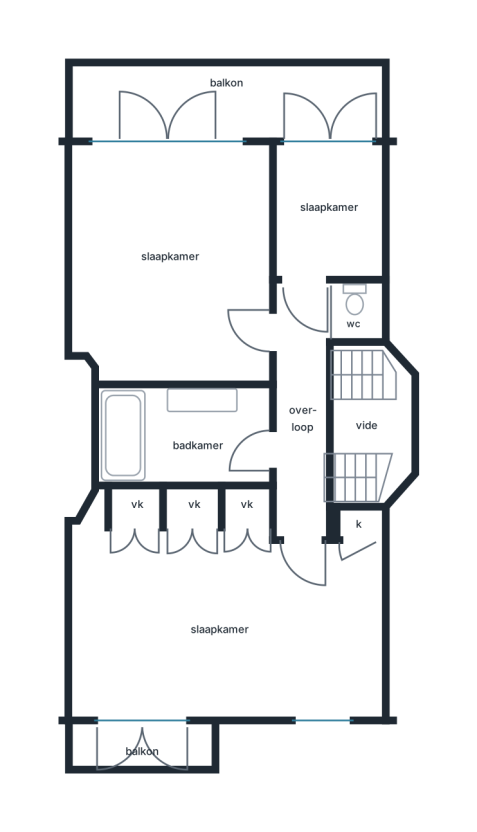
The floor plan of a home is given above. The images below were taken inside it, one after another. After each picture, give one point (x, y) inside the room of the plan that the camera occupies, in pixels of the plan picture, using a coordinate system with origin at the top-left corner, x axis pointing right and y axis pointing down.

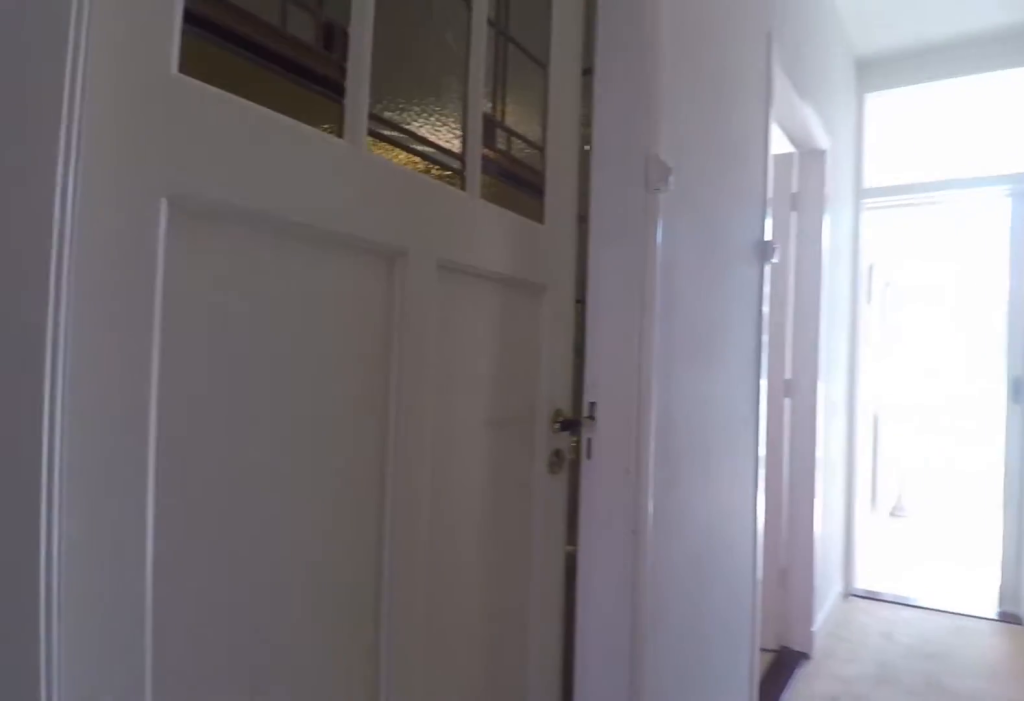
(319, 421)
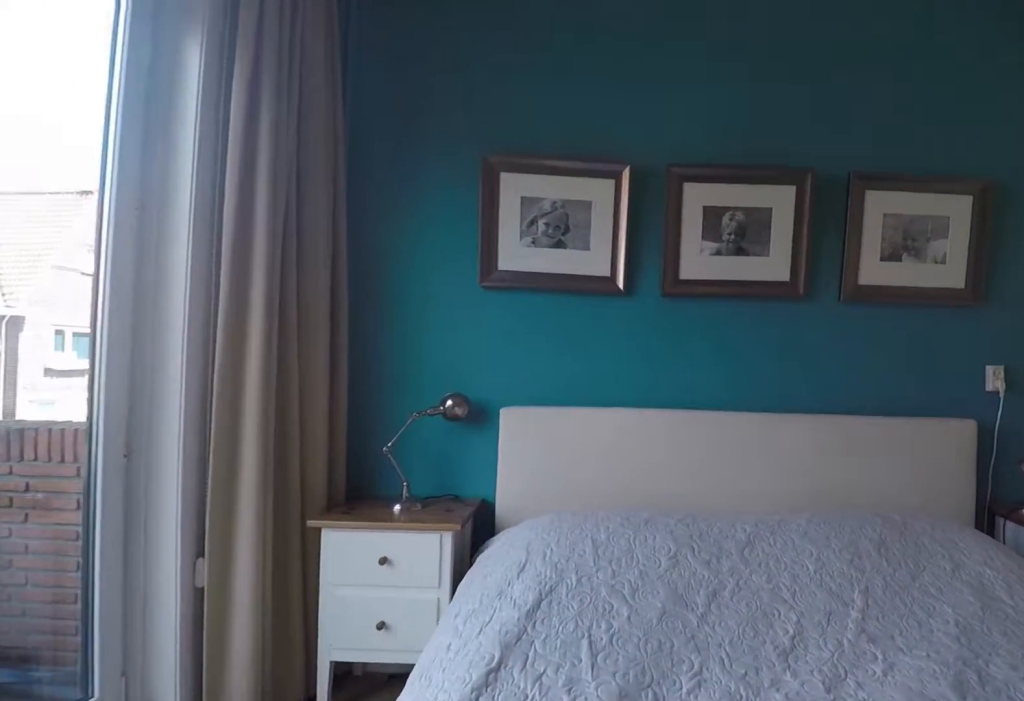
(339, 631)
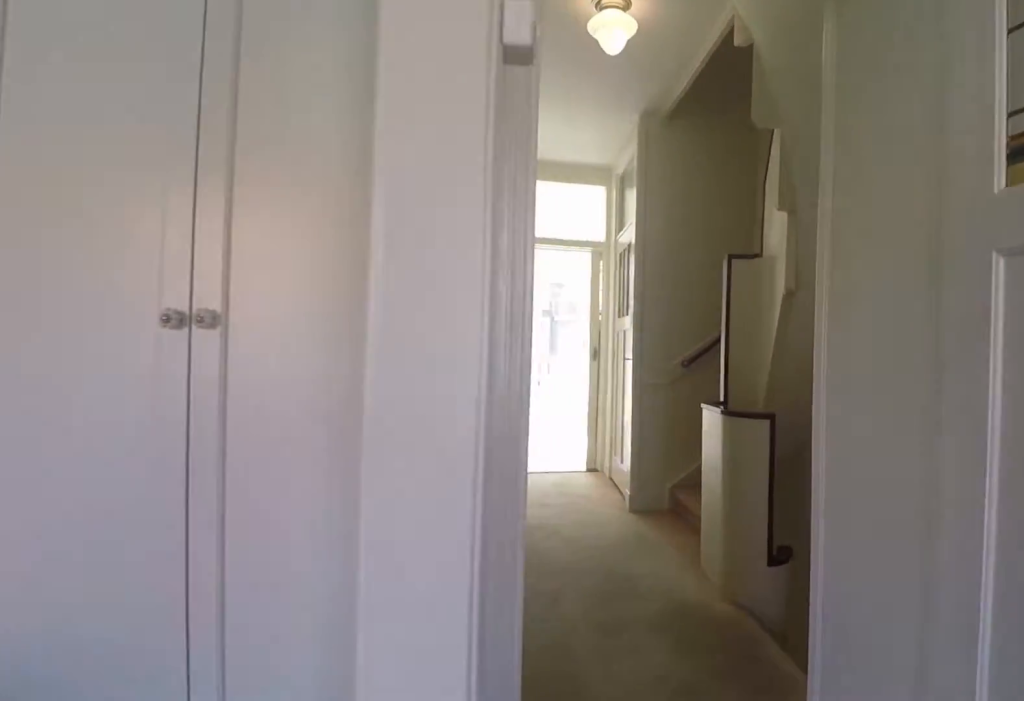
(339, 631)
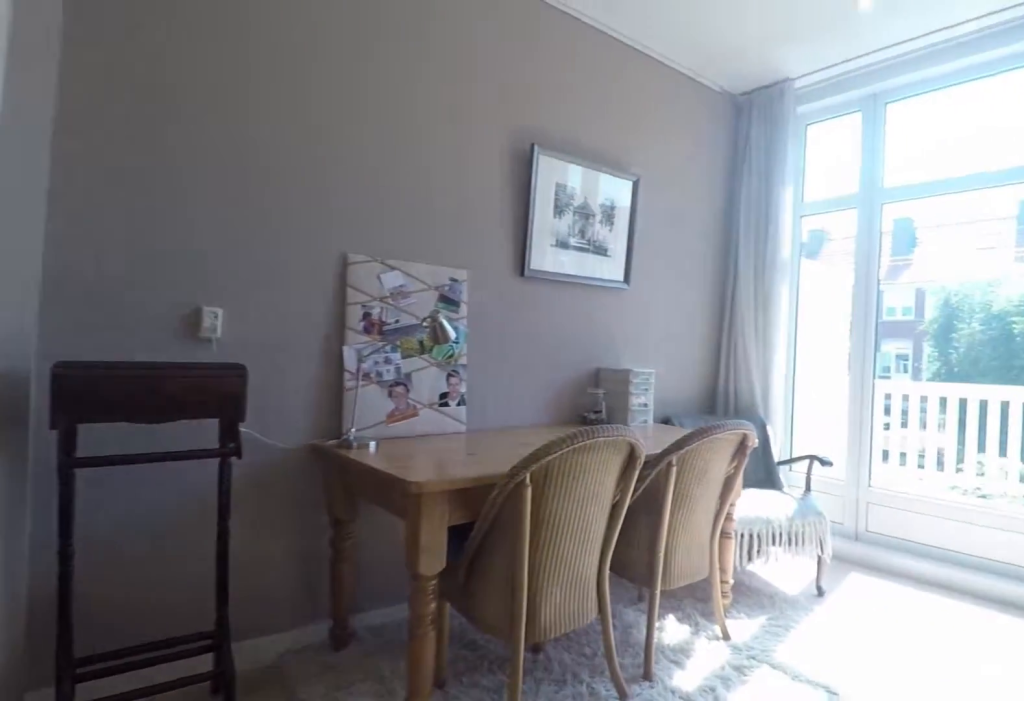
(173, 263)
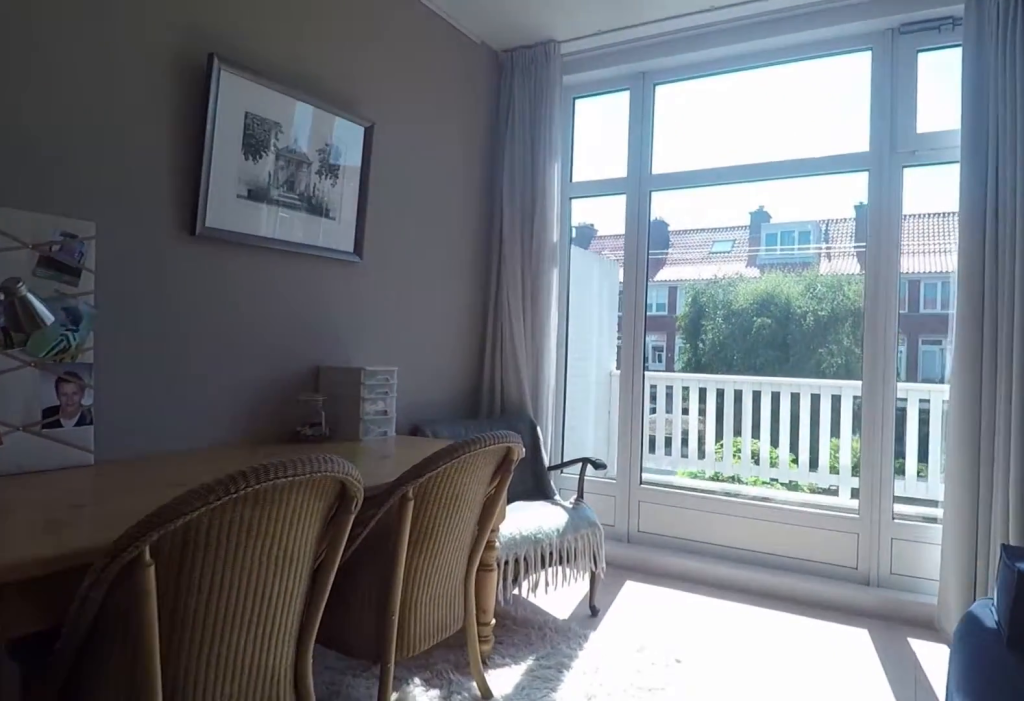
(173, 263)
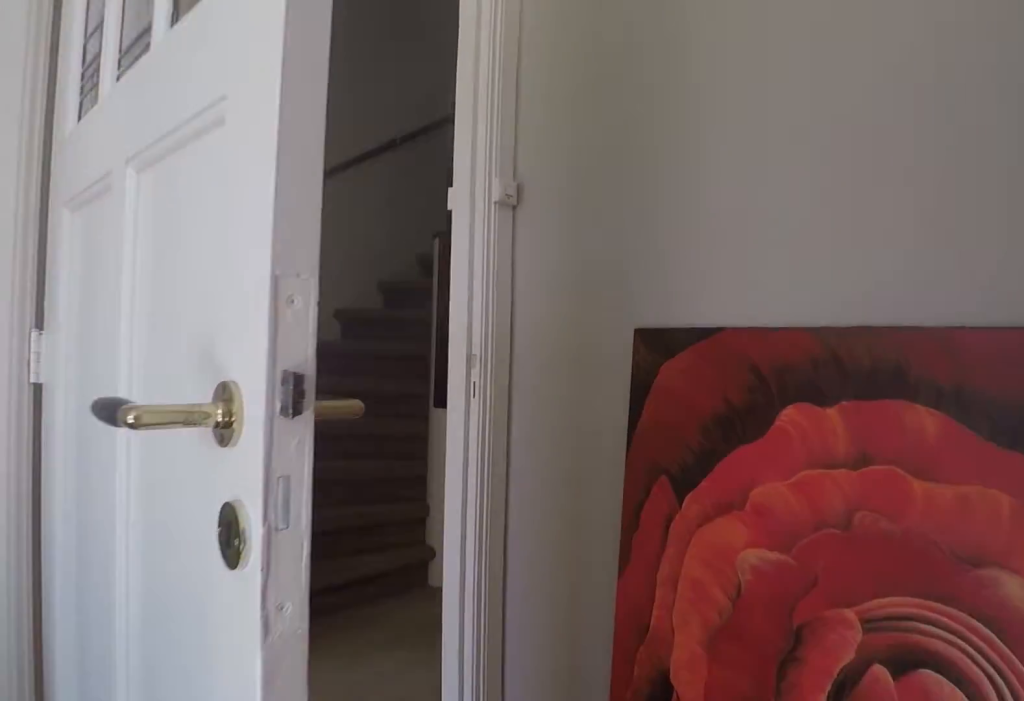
(173, 263)
